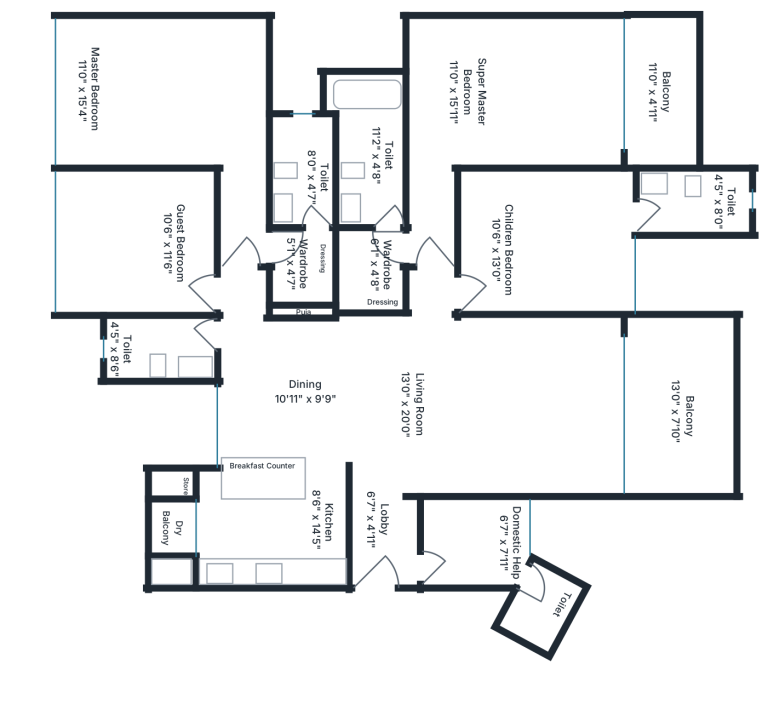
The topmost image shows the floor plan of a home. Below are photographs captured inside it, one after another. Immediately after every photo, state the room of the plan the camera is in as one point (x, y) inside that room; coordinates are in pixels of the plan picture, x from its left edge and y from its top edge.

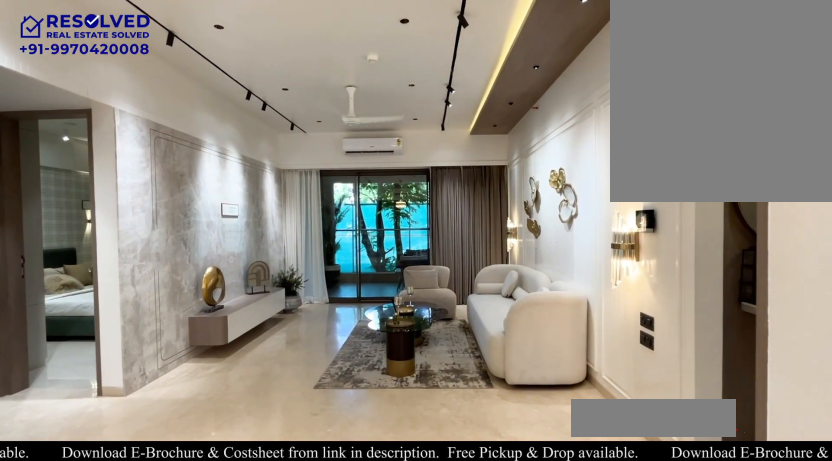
(514, 407)
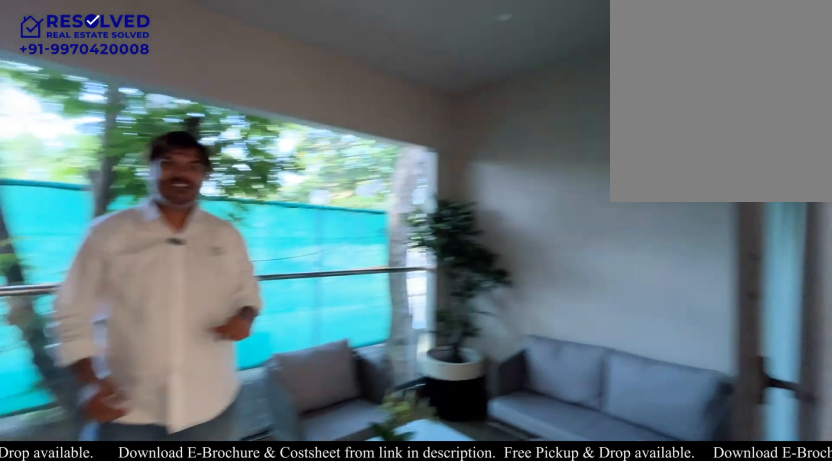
(680, 406)
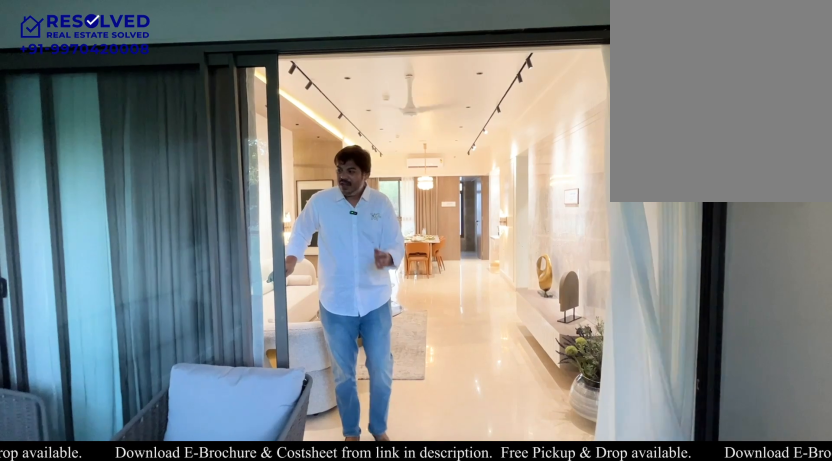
(680, 406)
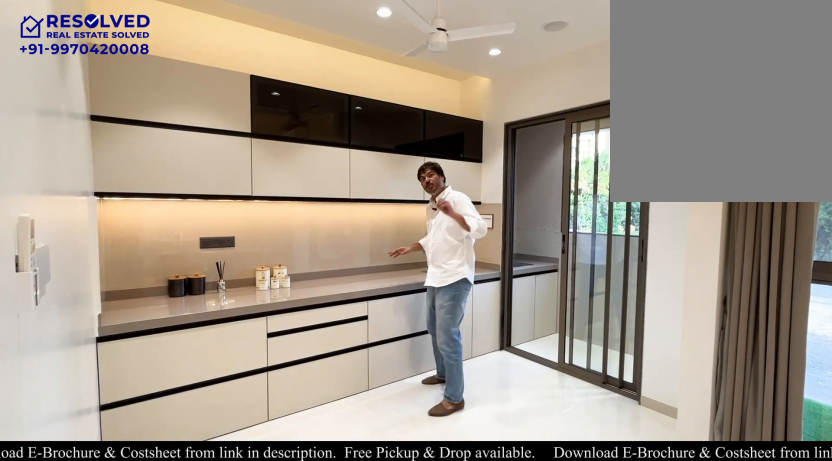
(273, 529)
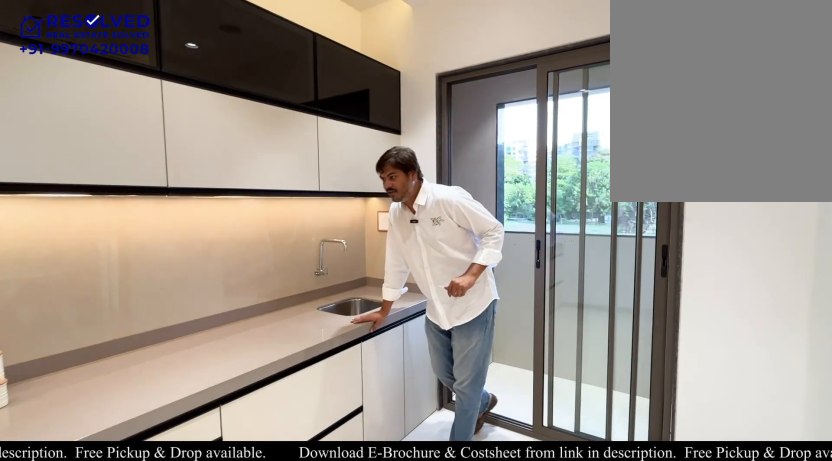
(273, 528)
